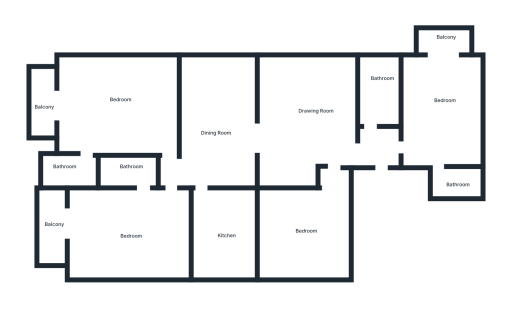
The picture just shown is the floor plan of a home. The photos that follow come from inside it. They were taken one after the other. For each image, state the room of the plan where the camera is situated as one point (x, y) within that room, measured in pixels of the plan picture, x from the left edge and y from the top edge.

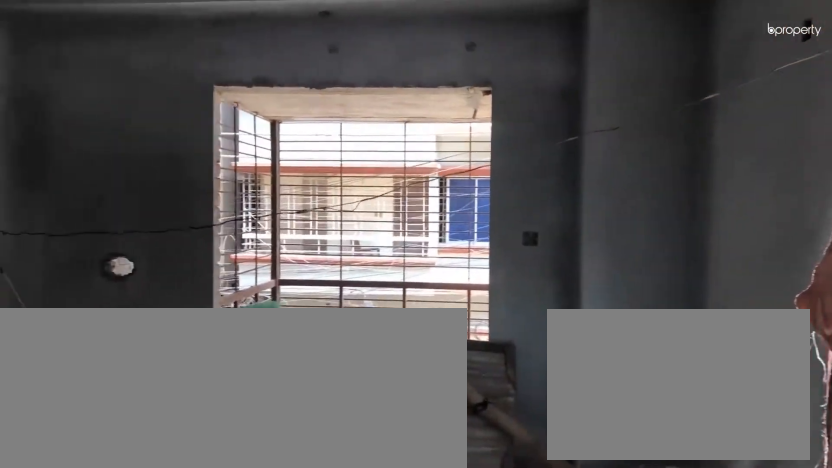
(113, 110)
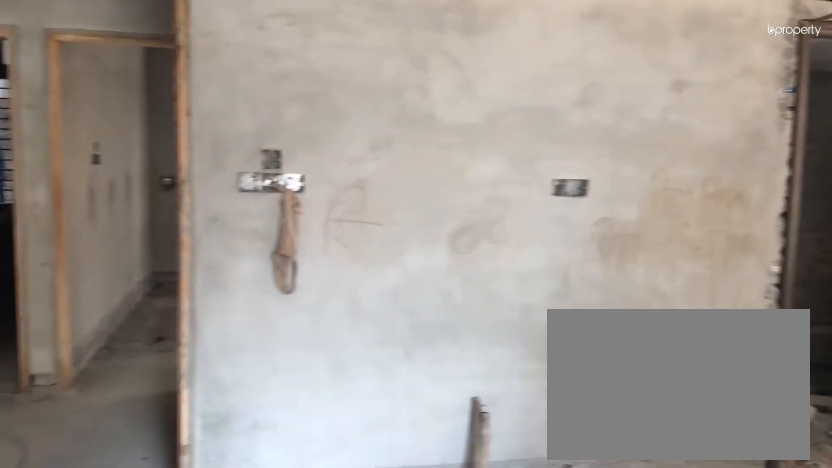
(113, 110)
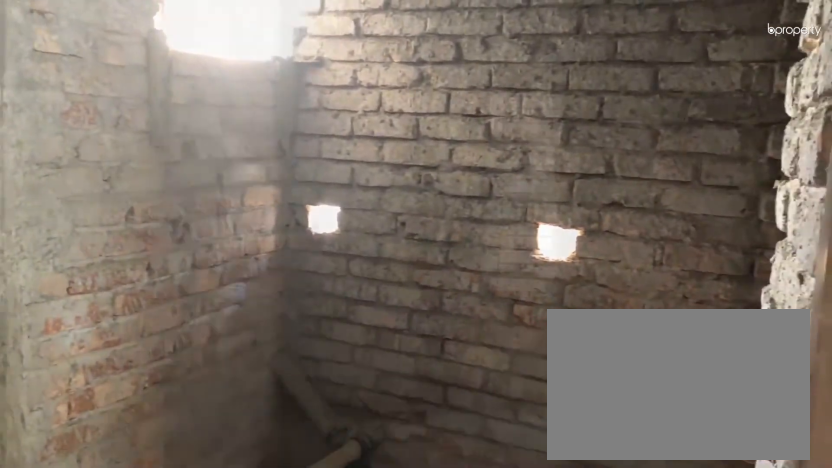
(78, 174)
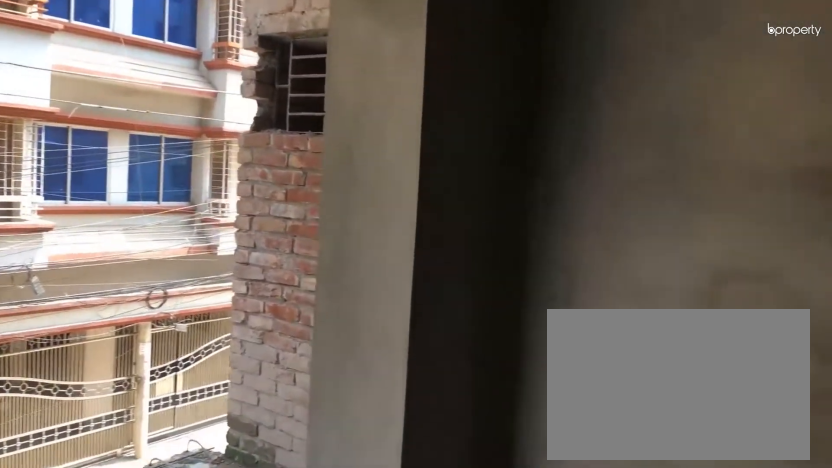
(118, 238)
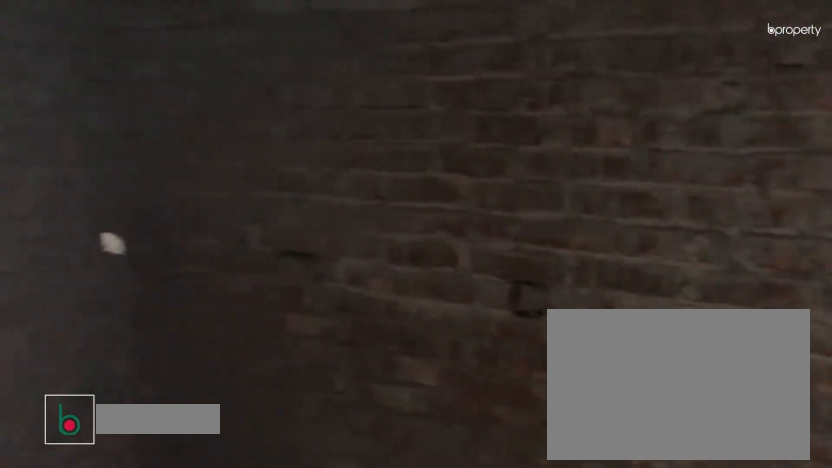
(131, 172)
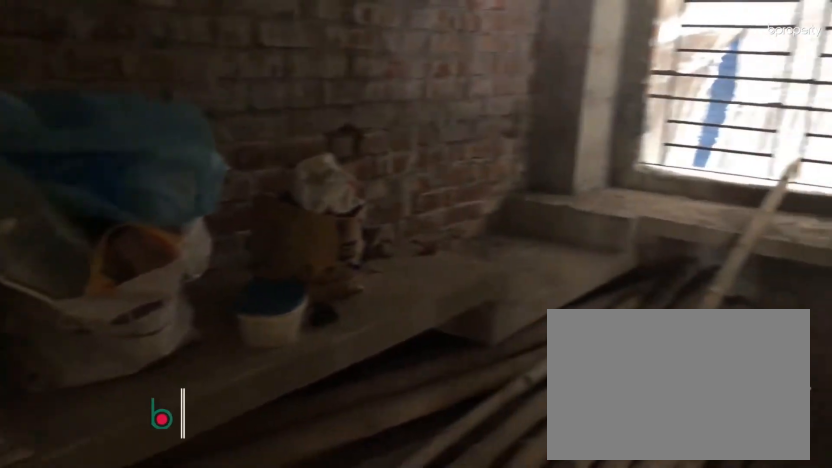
(224, 232)
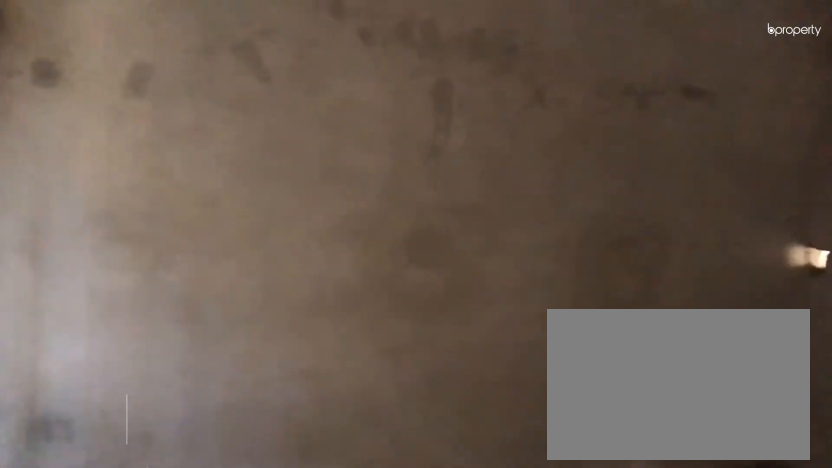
(314, 226)
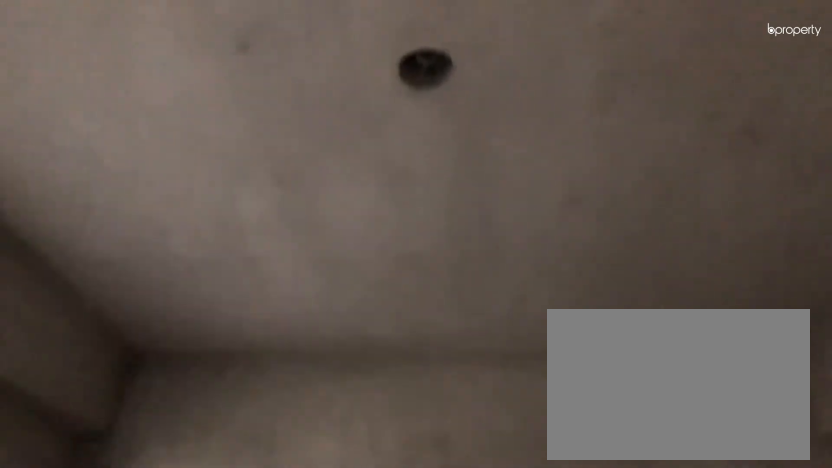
(314, 226)
